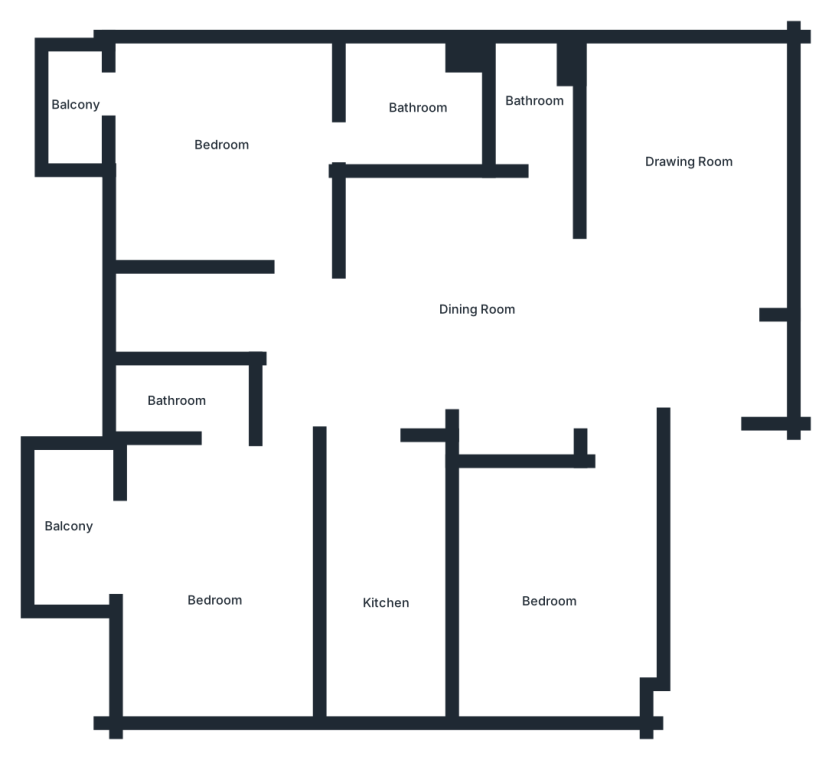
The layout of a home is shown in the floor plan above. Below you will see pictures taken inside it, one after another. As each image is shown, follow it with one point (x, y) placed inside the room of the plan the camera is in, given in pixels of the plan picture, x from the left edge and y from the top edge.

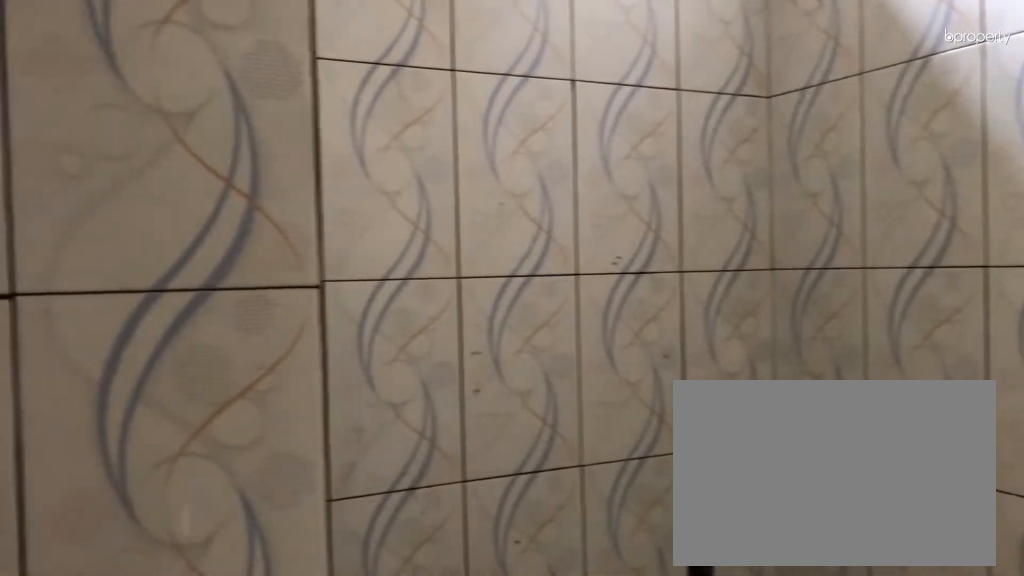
(172, 405)
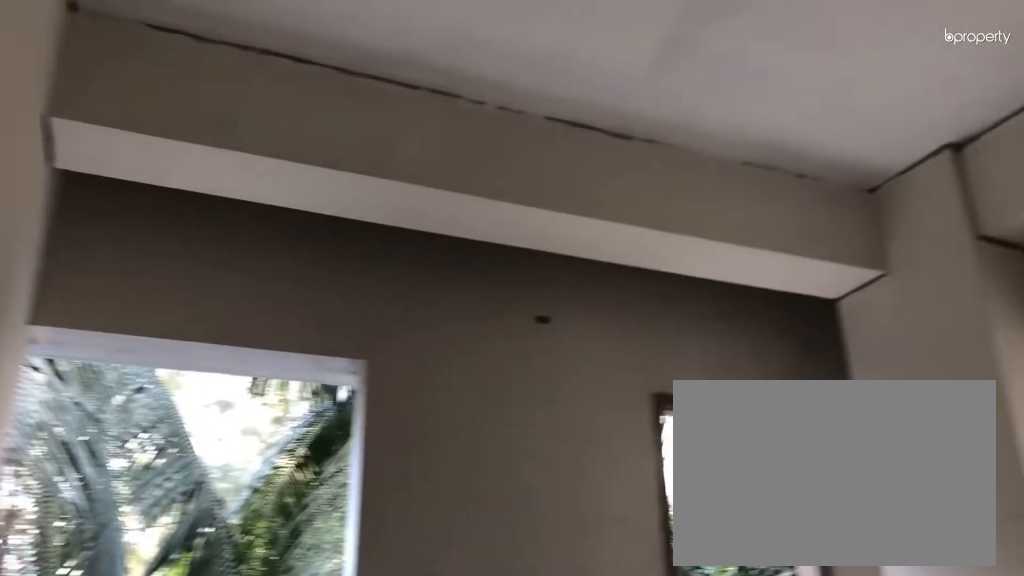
(214, 147)
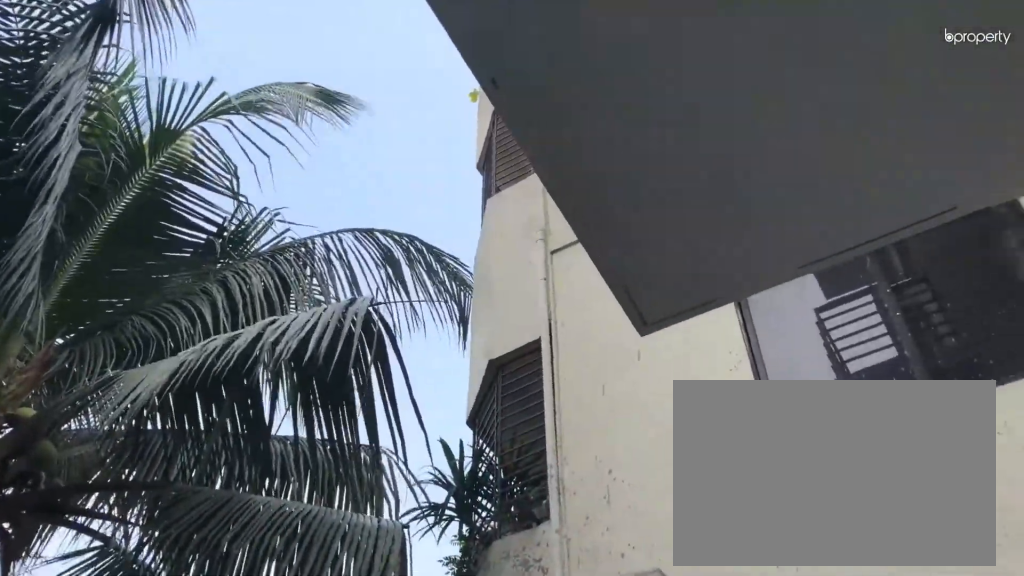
(74, 117)
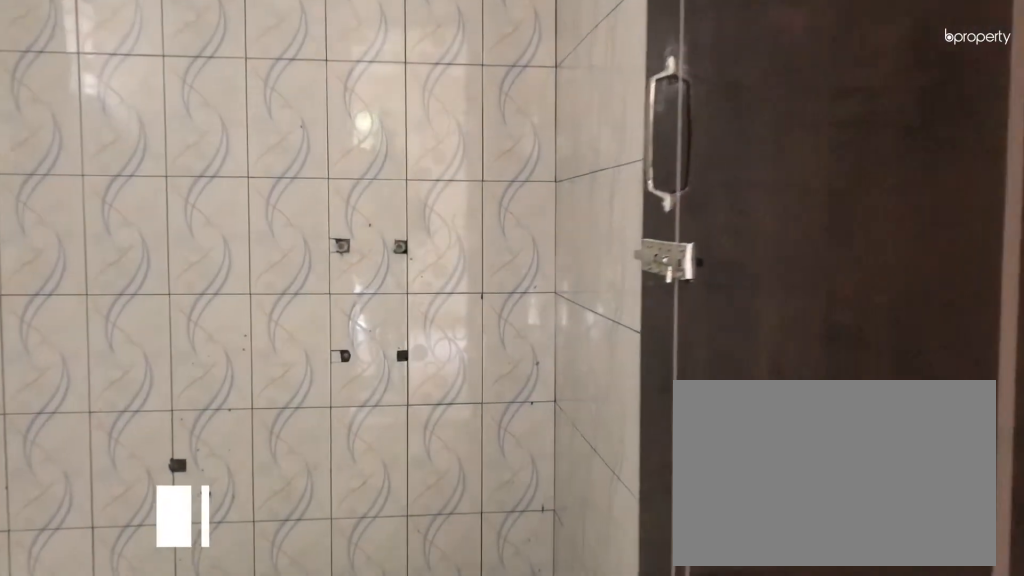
(411, 112)
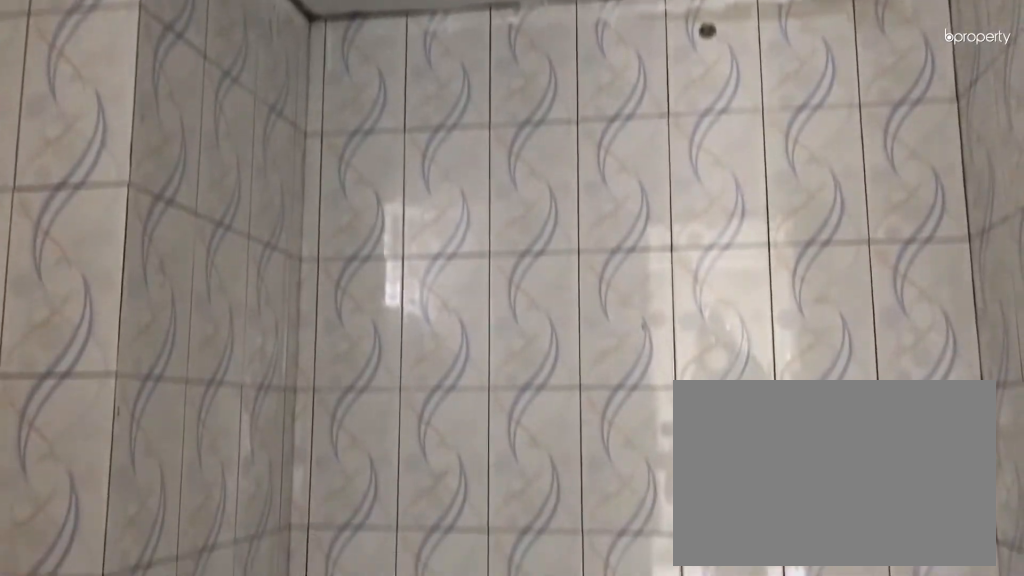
(411, 112)
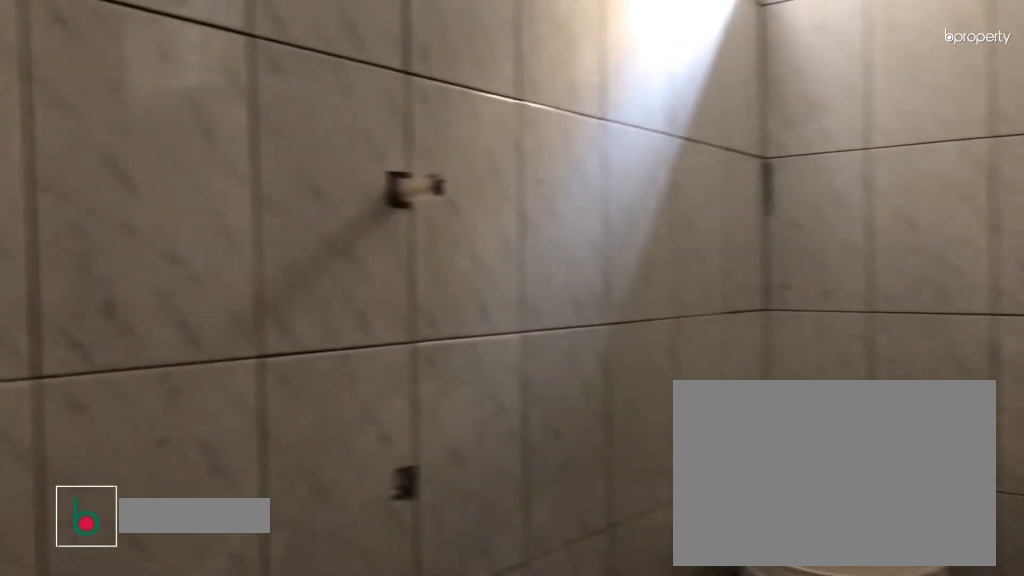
(529, 107)
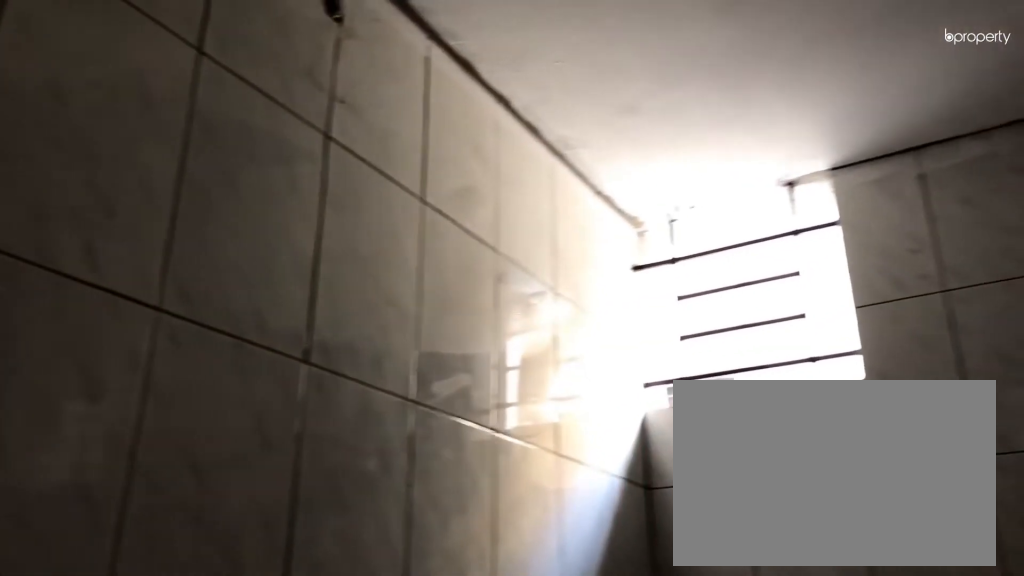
(529, 107)
